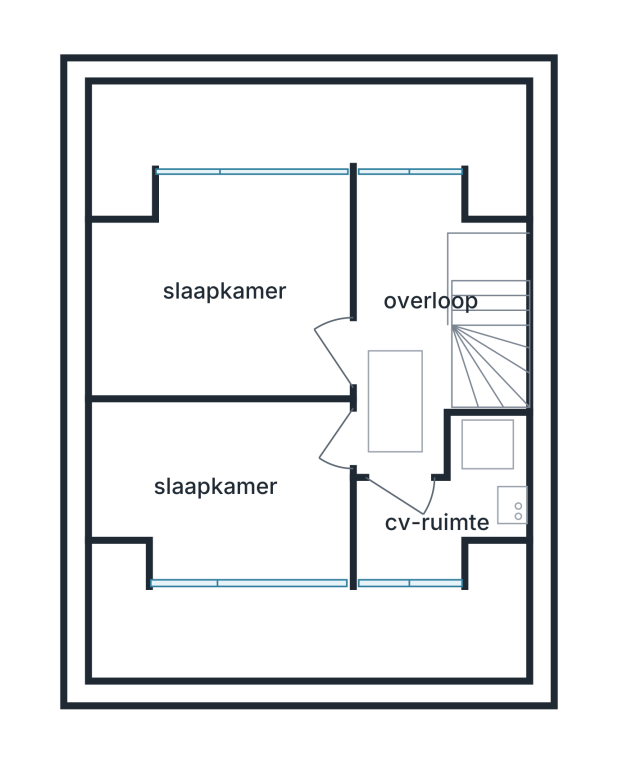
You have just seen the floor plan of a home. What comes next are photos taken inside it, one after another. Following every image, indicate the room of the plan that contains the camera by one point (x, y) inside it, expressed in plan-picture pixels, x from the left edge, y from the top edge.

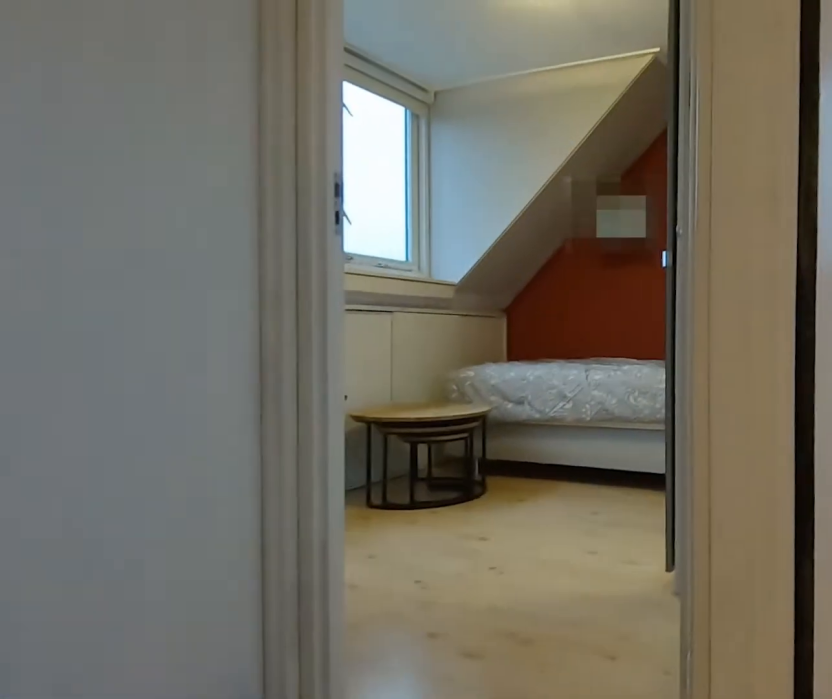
(410, 298)
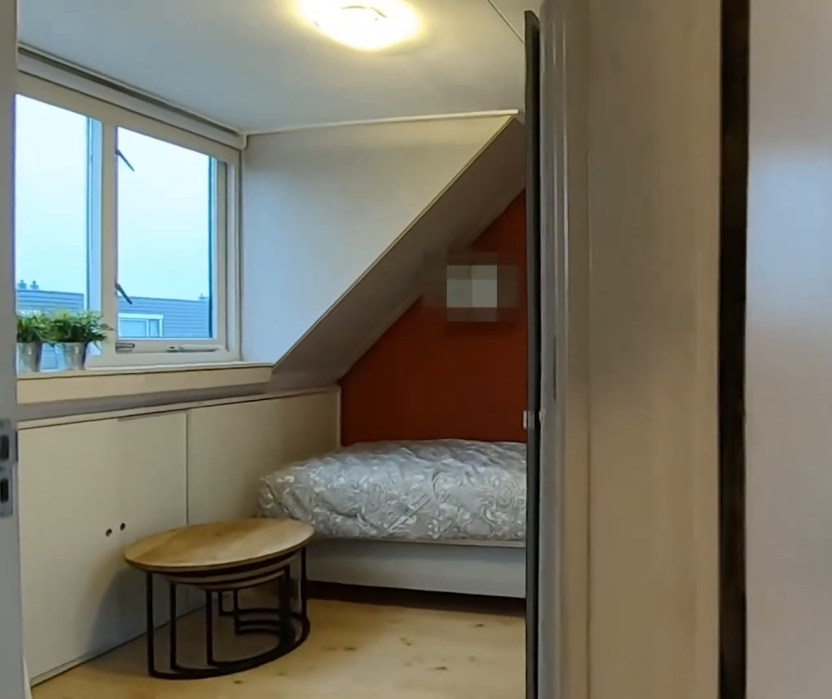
(410, 298)
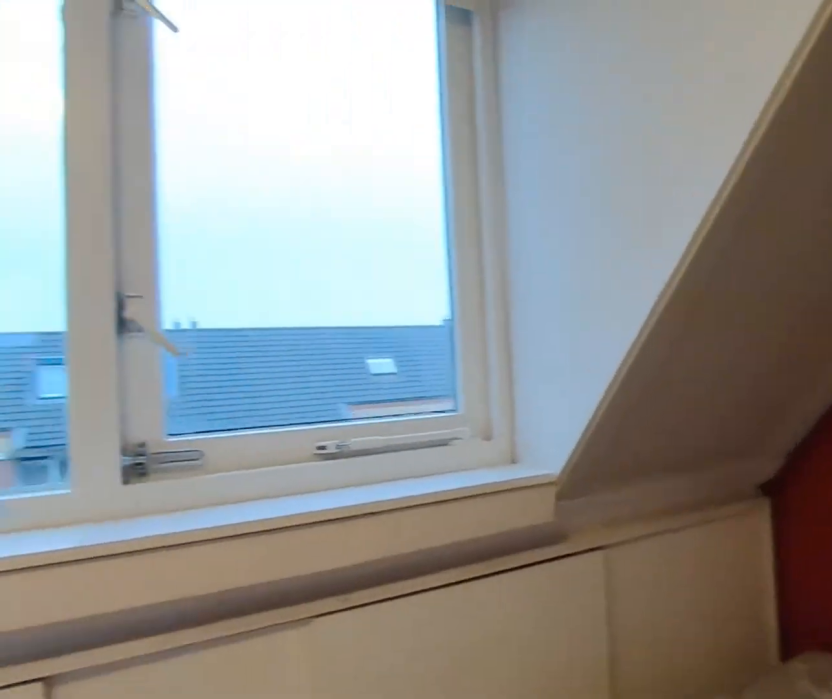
(224, 488)
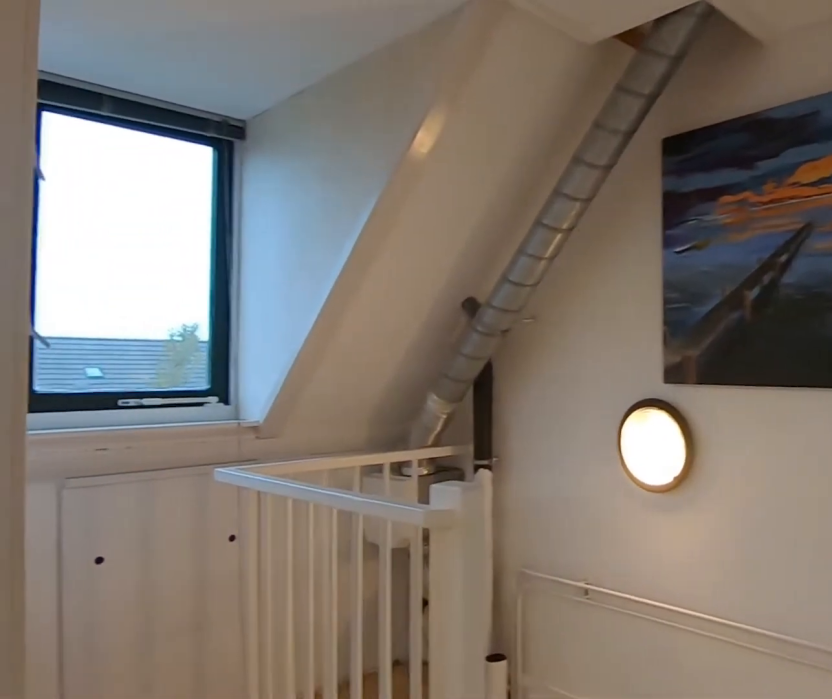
(410, 297)
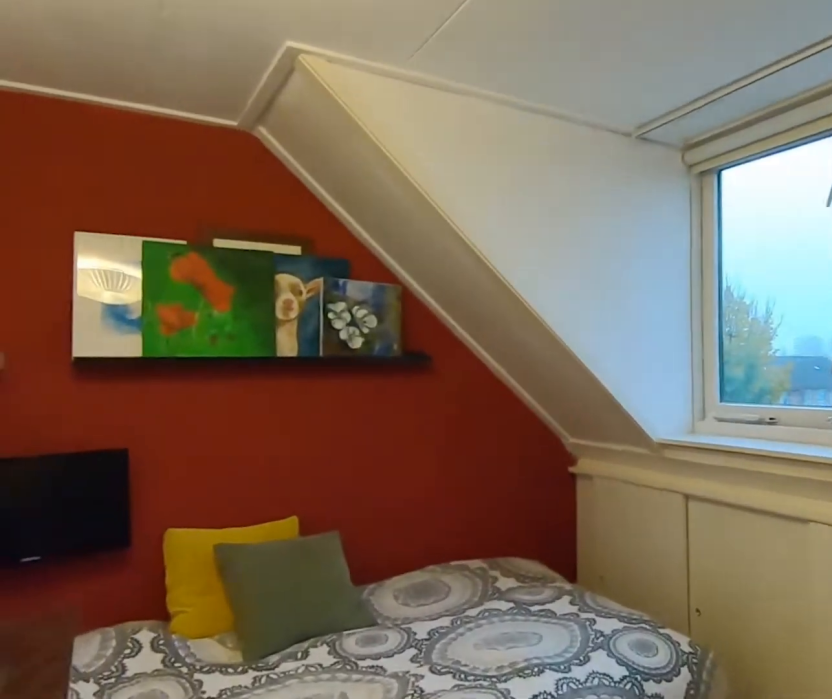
(223, 287)
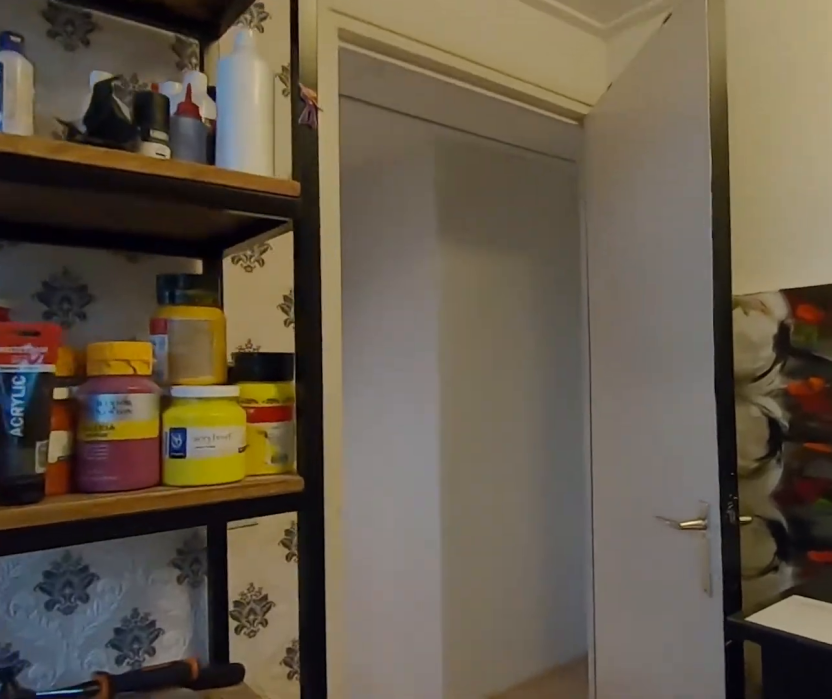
(223, 287)
